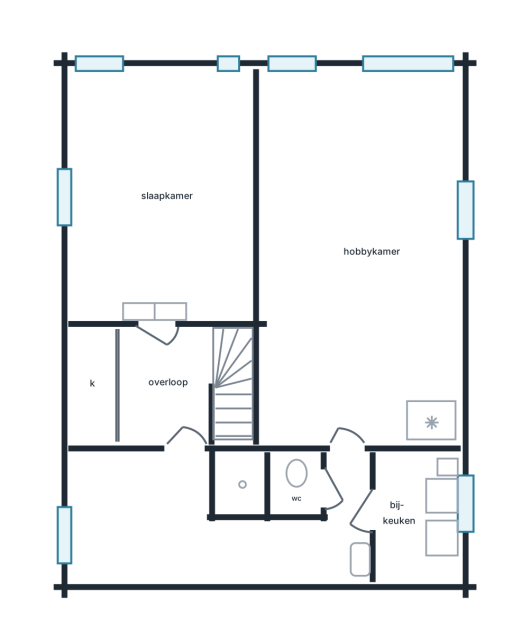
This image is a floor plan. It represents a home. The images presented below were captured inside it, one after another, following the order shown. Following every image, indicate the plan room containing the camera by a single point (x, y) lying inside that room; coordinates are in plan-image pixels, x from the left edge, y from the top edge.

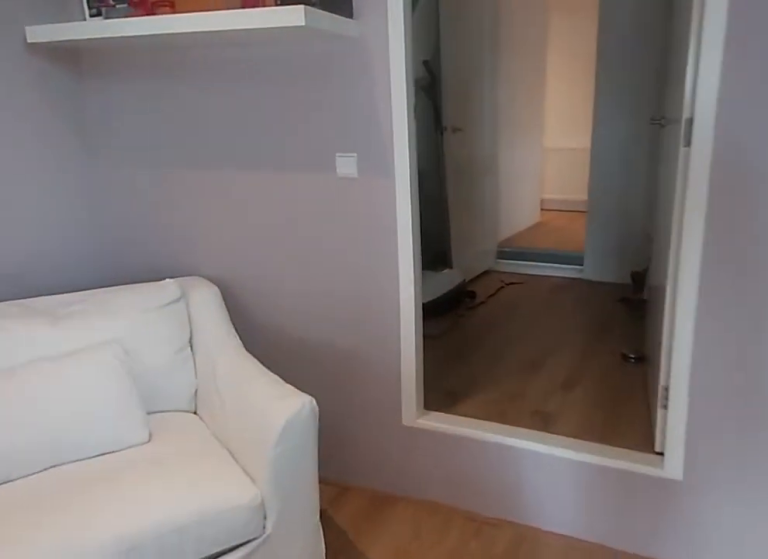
(161, 193)
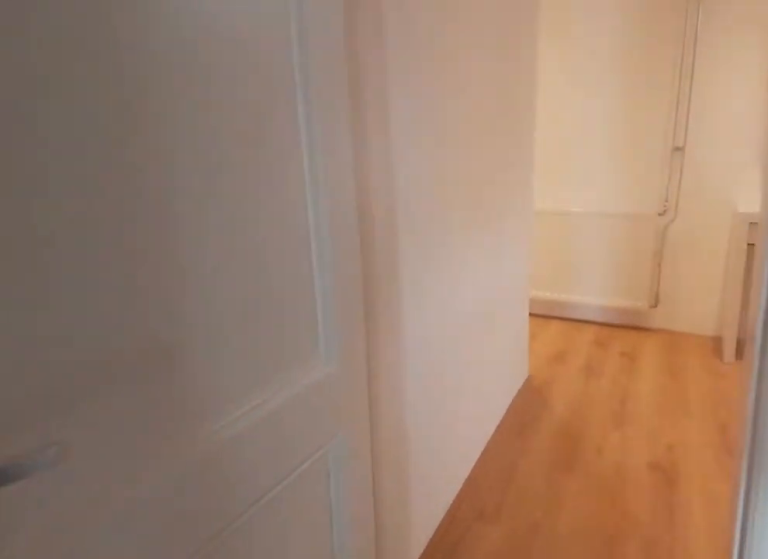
(166, 384)
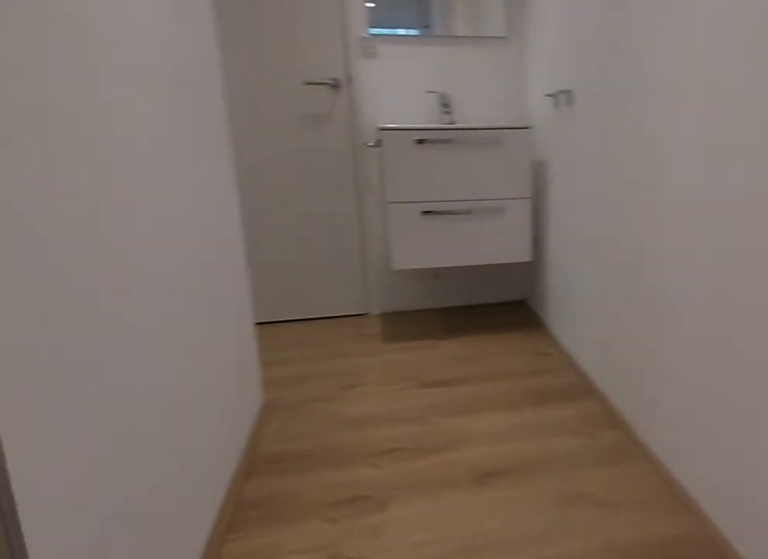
(331, 488)
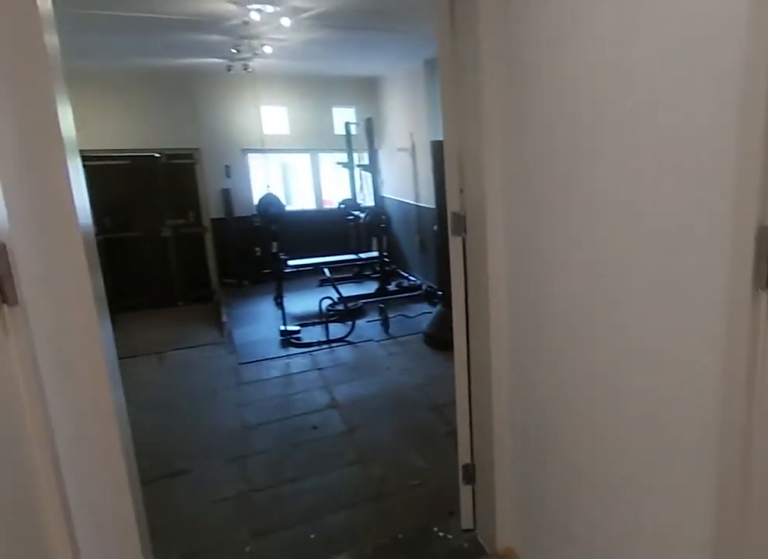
(331, 488)
